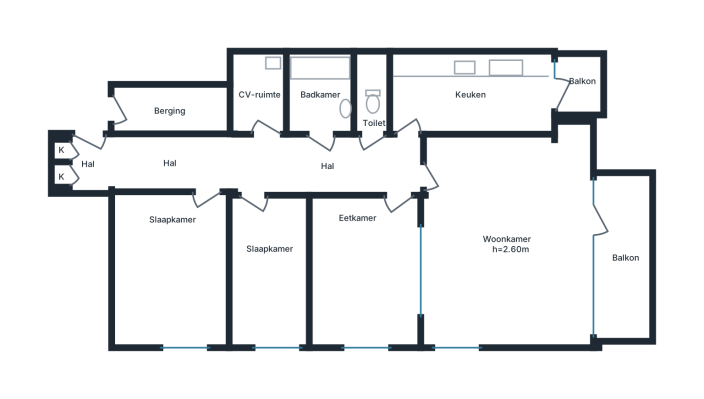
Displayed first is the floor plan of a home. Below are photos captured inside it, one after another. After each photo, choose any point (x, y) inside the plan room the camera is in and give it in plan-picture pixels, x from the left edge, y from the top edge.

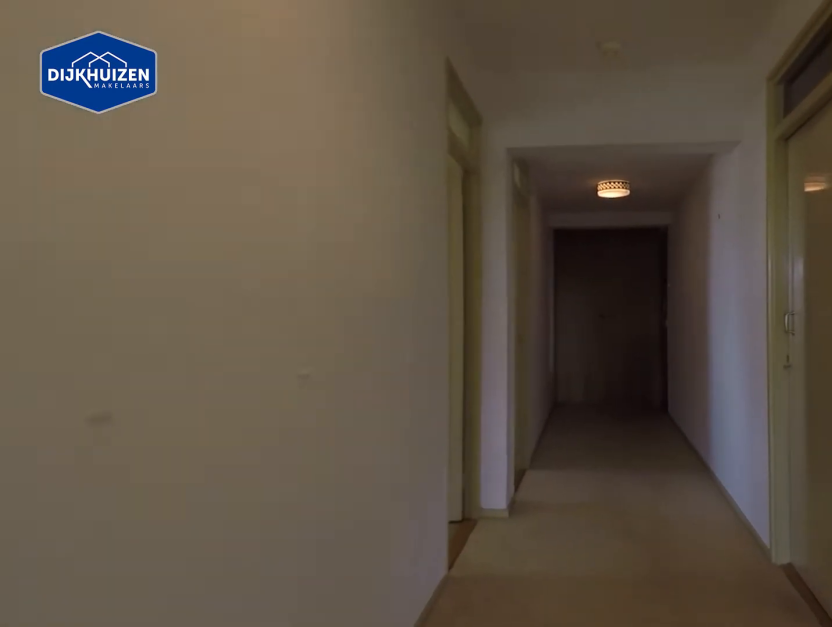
(255, 164)
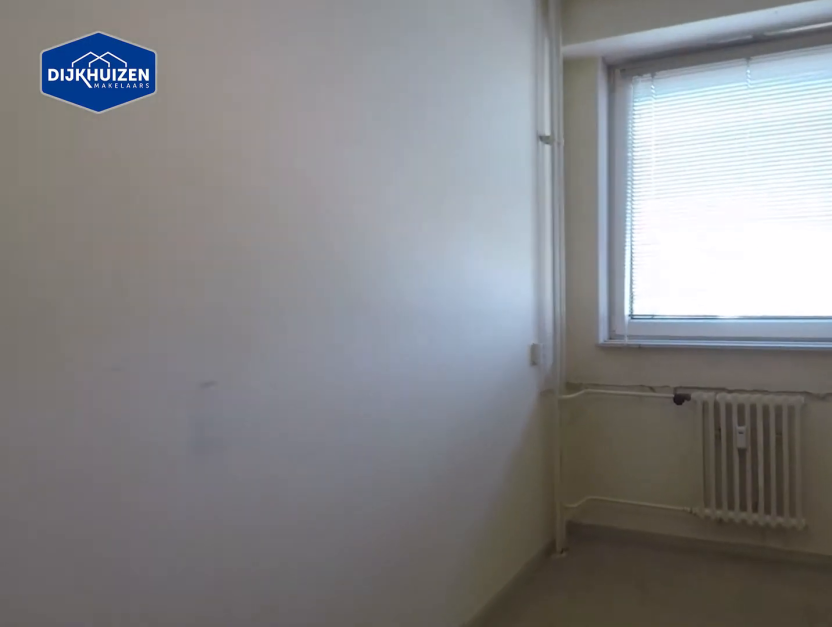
(271, 271)
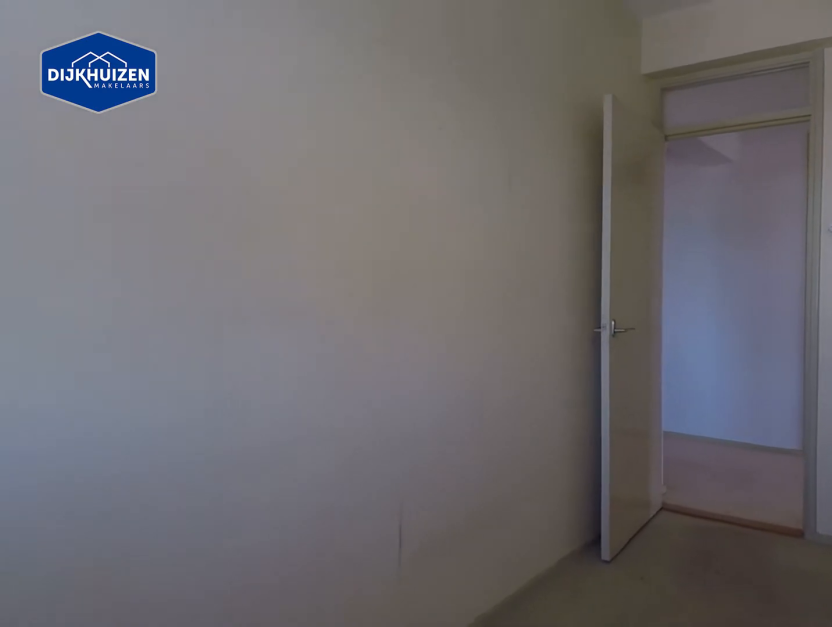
(271, 271)
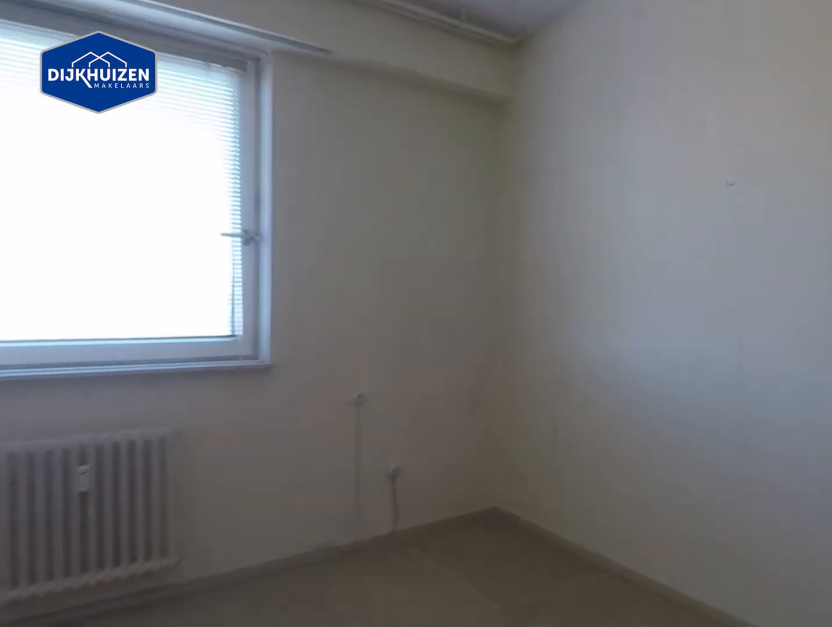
(168, 267)
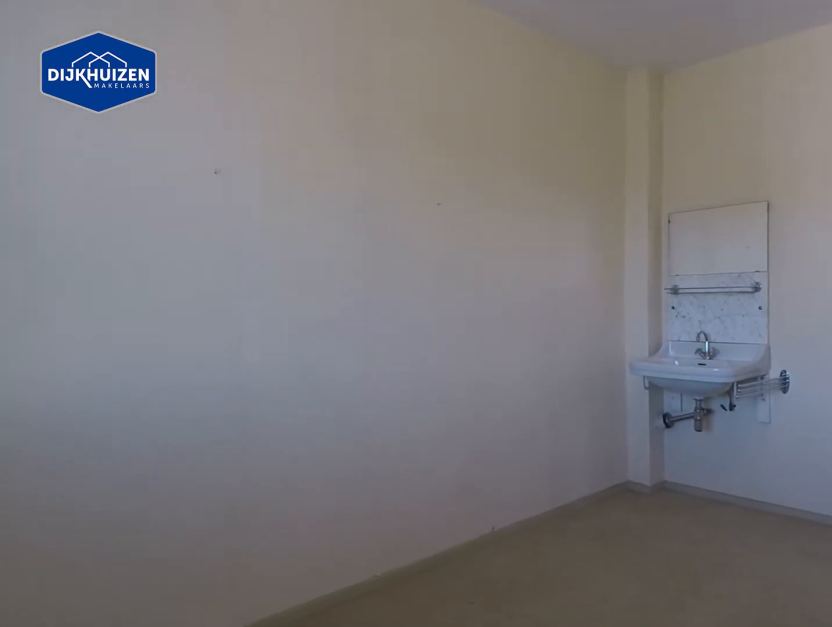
(168, 267)
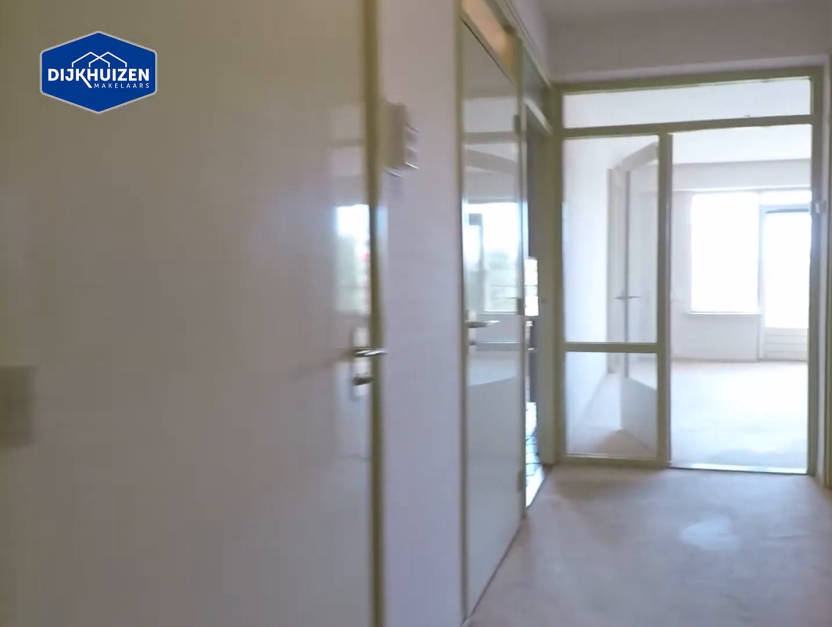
(254, 164)
